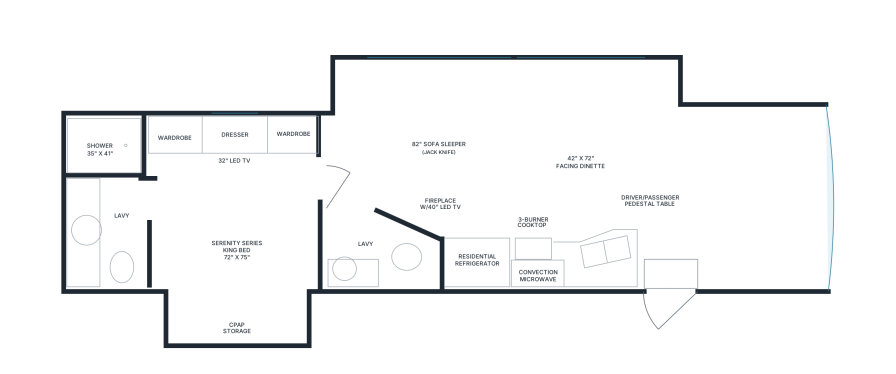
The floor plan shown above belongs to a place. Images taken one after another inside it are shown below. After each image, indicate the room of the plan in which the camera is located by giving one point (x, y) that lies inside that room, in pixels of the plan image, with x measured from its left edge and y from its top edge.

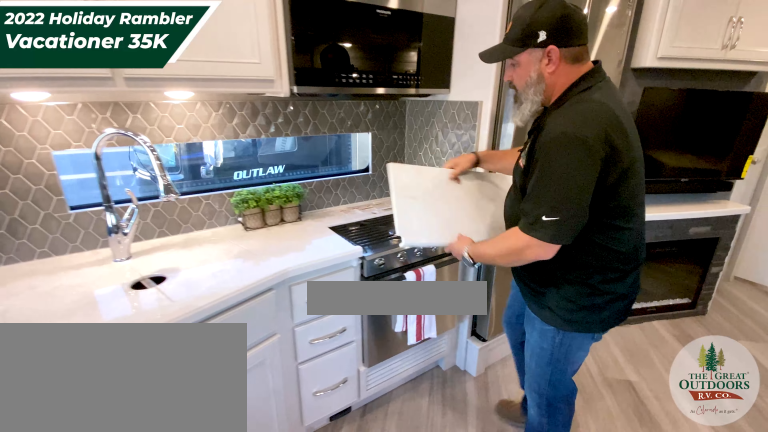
(503, 171)
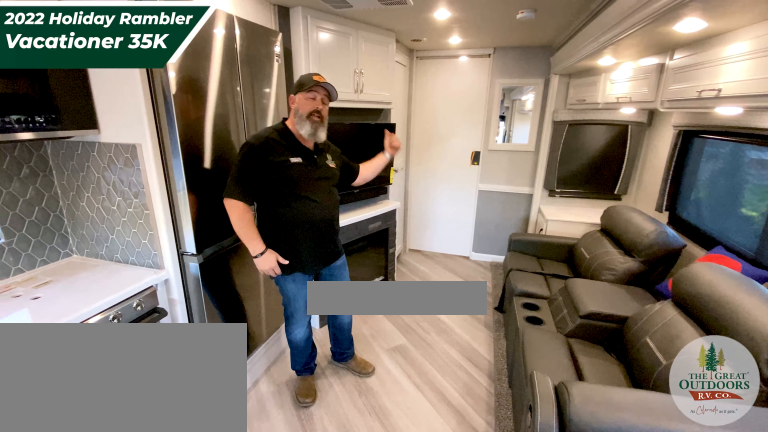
(503, 171)
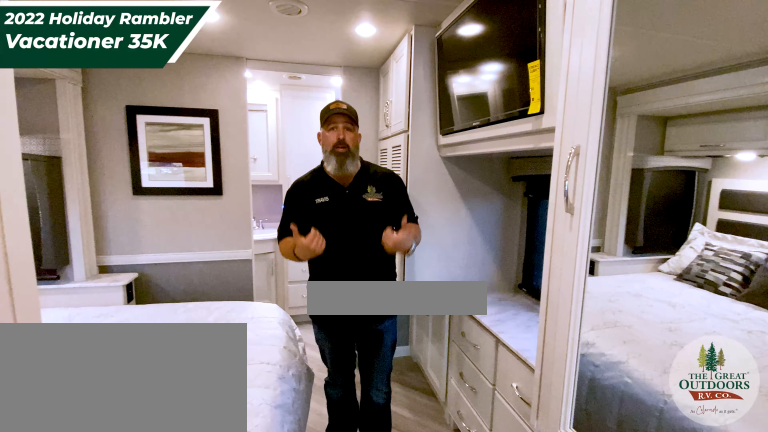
(234, 226)
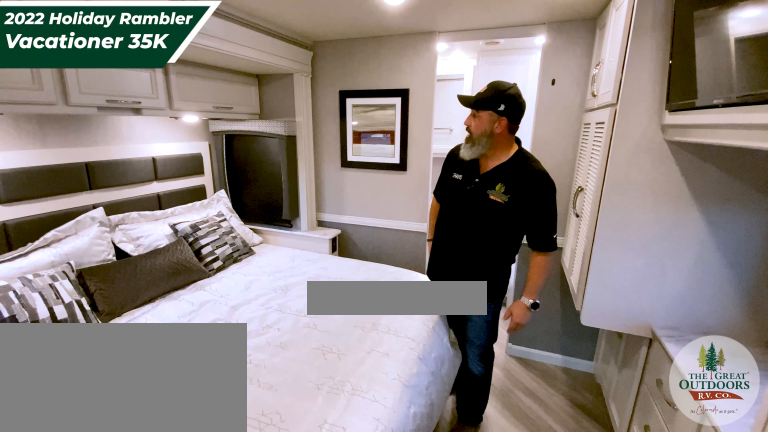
(234, 226)
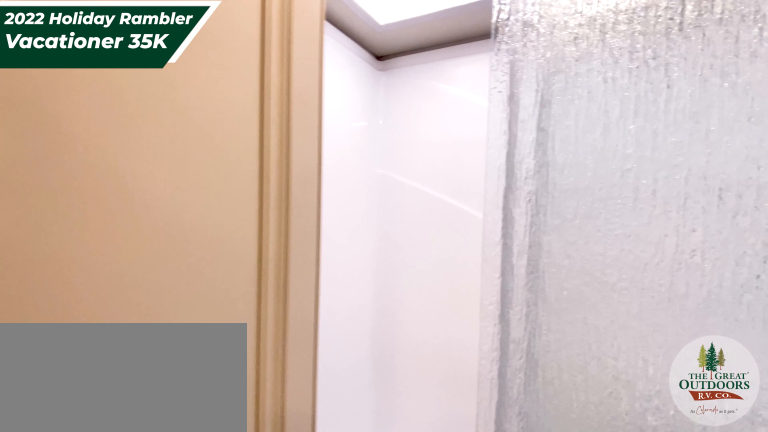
(106, 192)
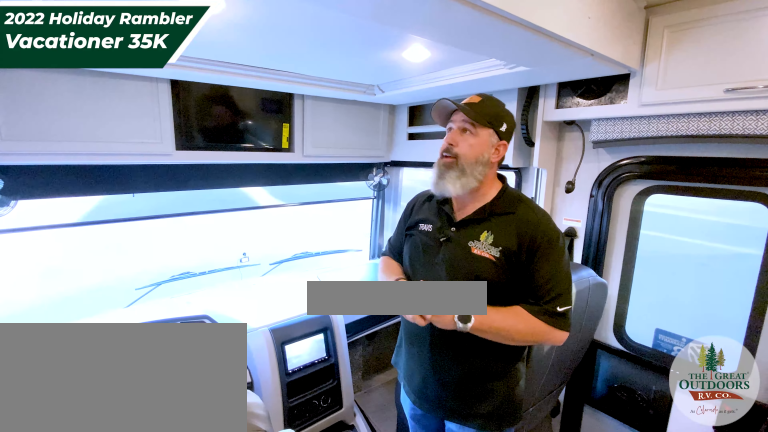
(770, 205)
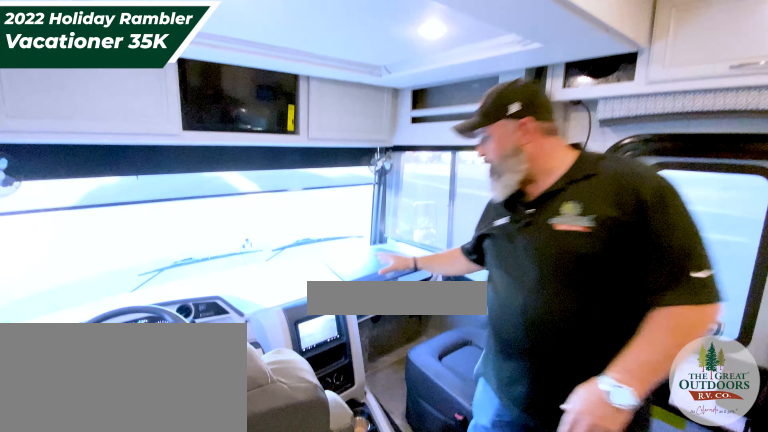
(695, 184)
